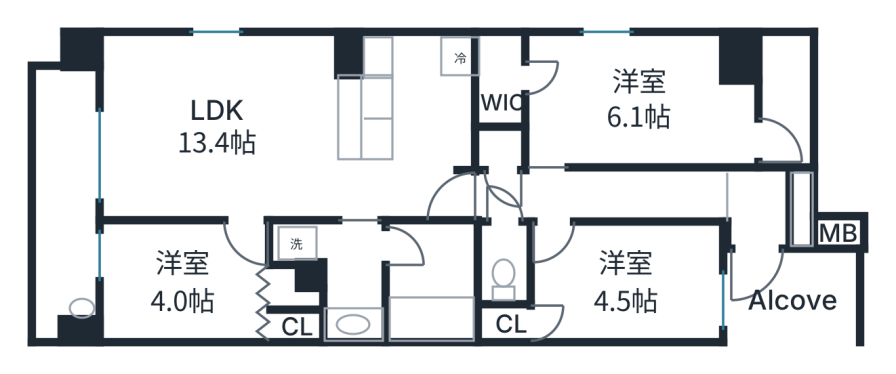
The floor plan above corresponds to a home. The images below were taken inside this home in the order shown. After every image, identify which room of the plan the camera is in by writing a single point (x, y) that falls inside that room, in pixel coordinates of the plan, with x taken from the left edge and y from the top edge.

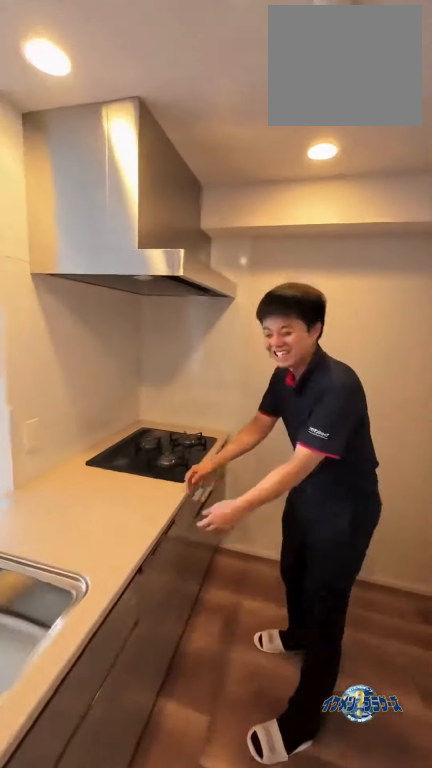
(405, 103)
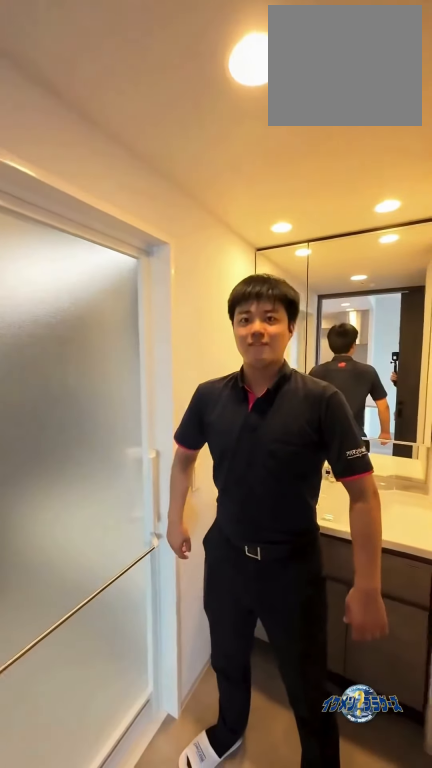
(334, 271)
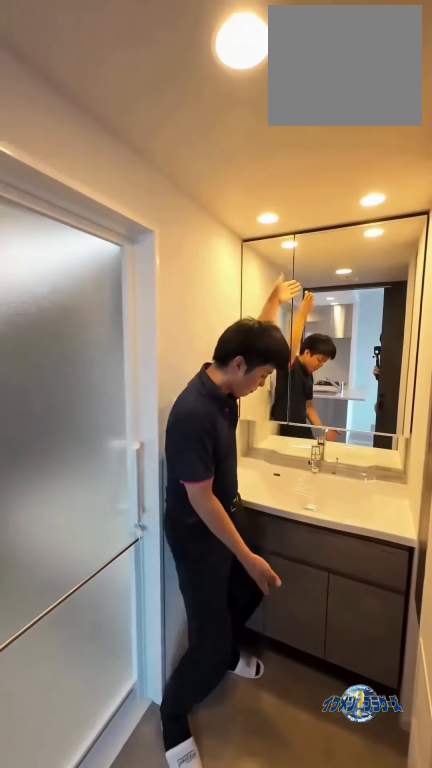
(334, 271)
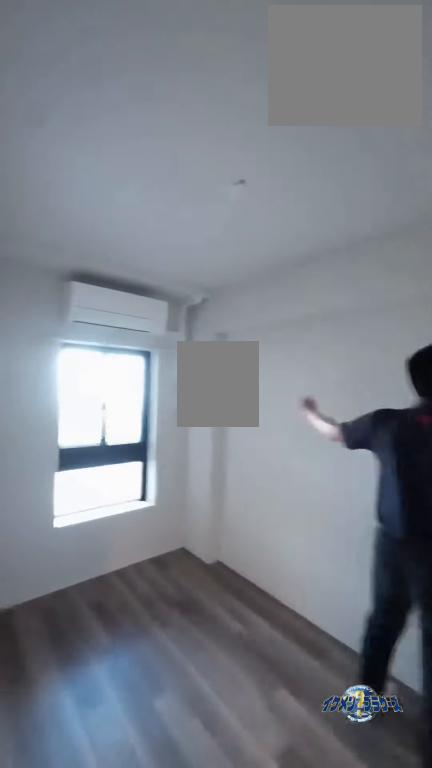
(624, 279)
